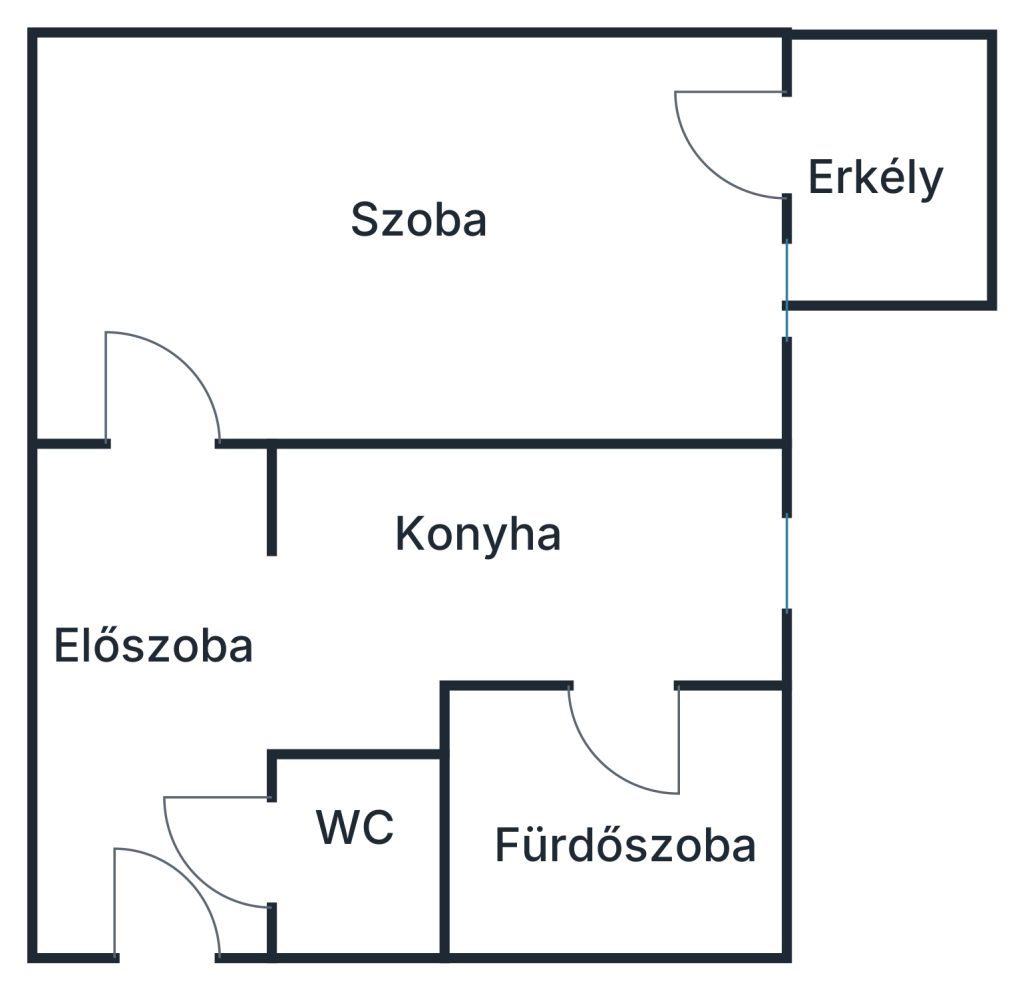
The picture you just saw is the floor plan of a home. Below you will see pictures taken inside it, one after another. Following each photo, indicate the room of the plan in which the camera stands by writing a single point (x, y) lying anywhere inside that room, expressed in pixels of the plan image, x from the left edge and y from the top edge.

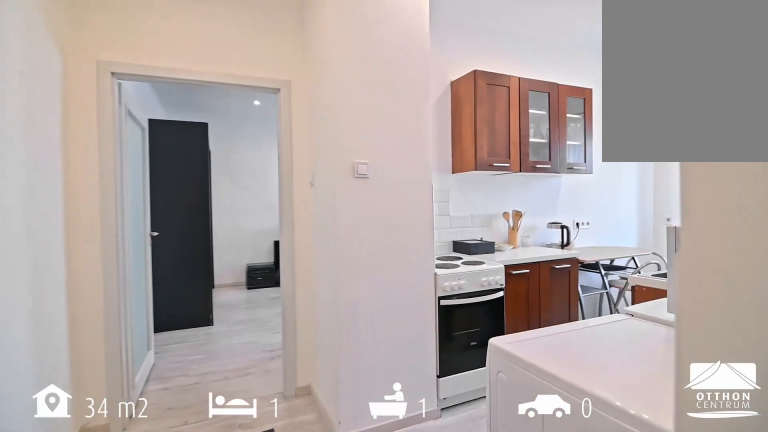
(152, 911)
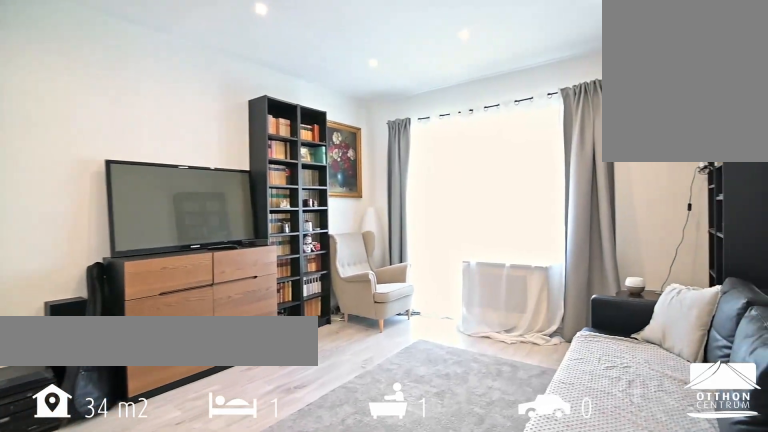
(417, 220)
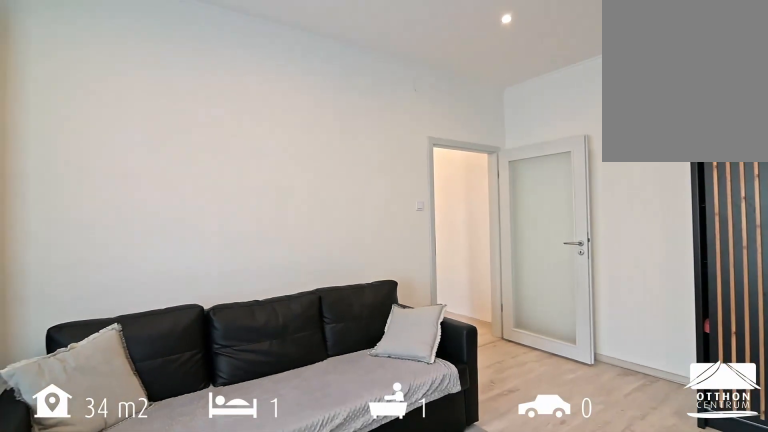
(417, 220)
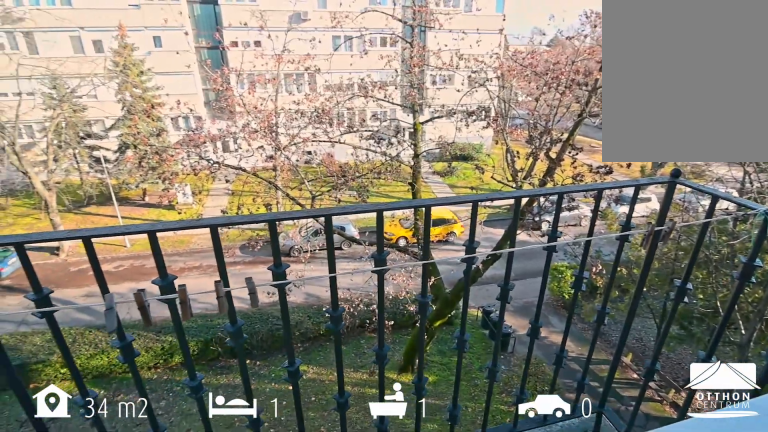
(886, 176)
